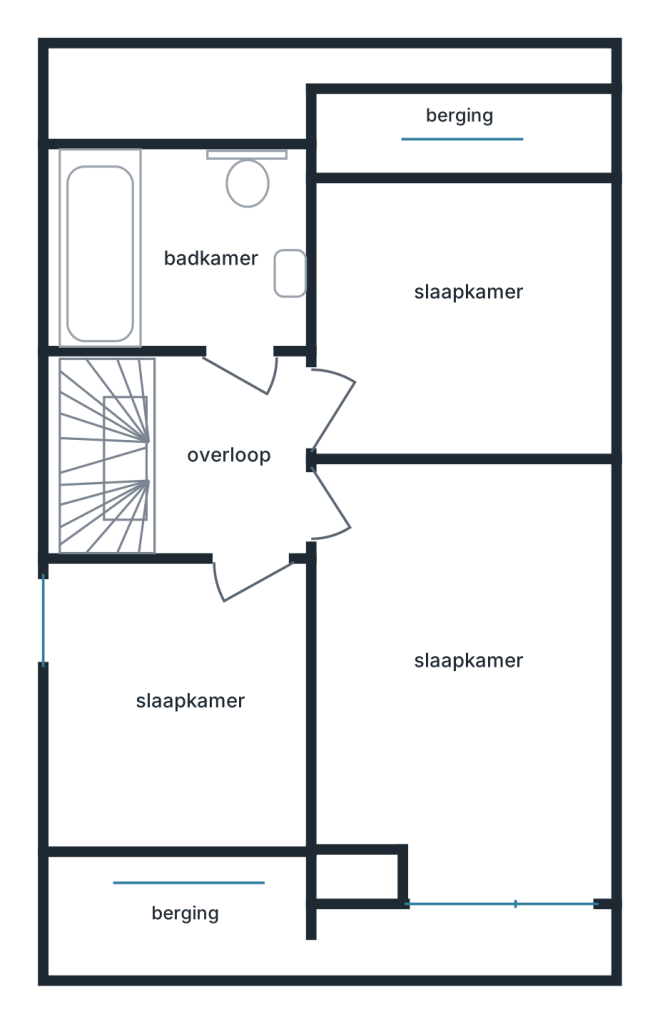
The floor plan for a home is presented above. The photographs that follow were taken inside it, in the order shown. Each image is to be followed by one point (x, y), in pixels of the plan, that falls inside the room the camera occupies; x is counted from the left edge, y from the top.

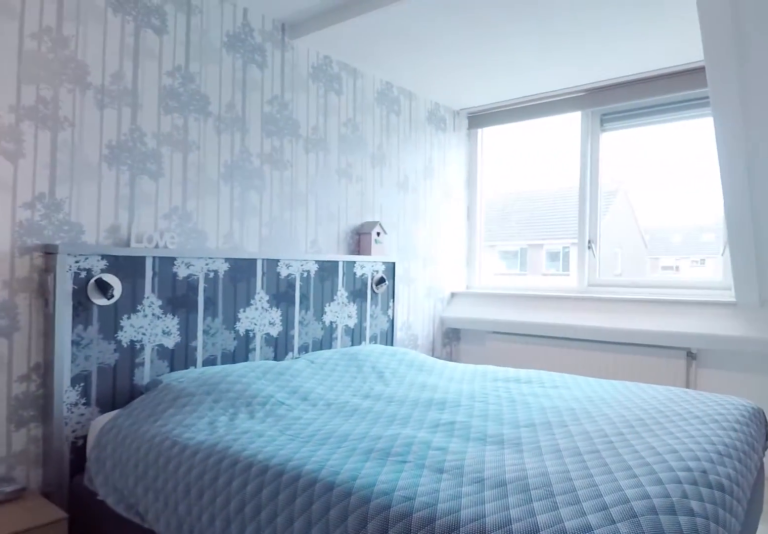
(462, 676)
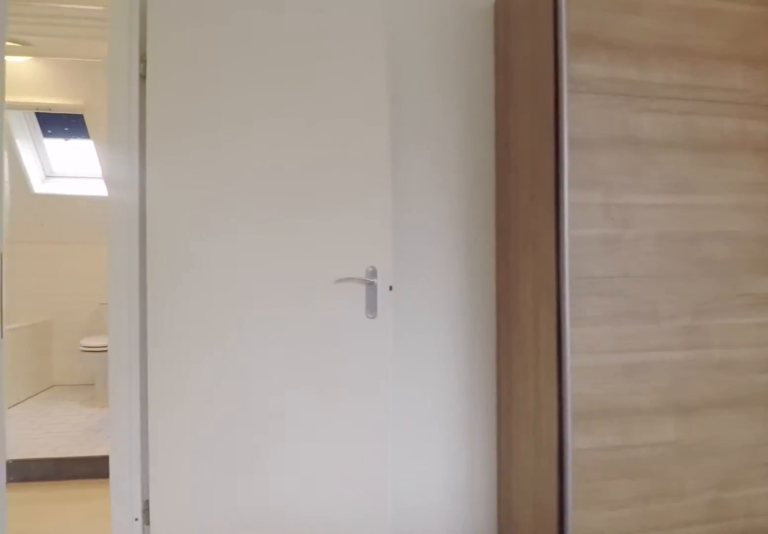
(462, 676)
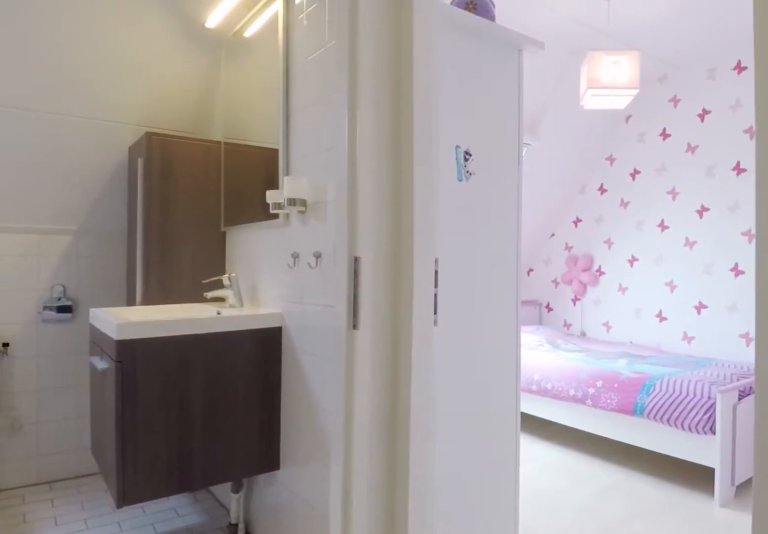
(230, 456)
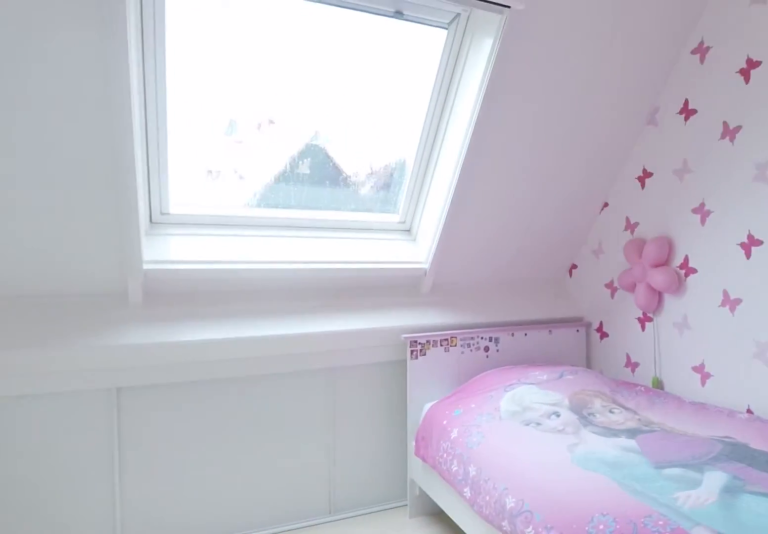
(459, 314)
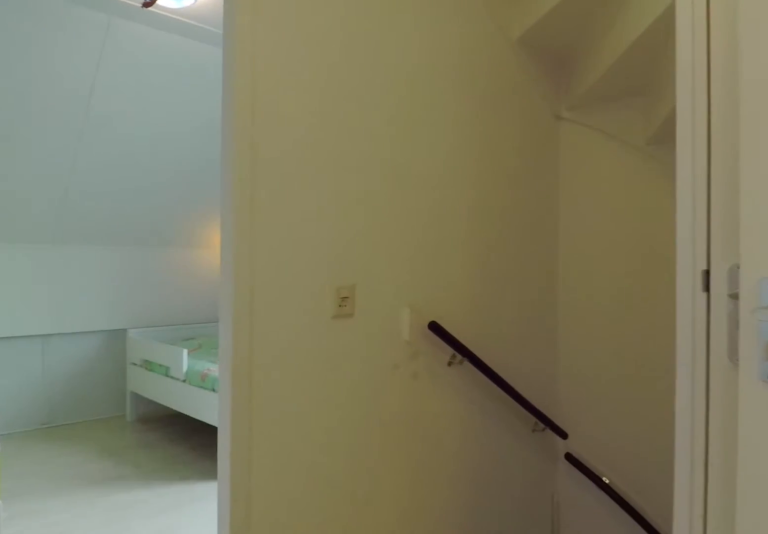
(230, 456)
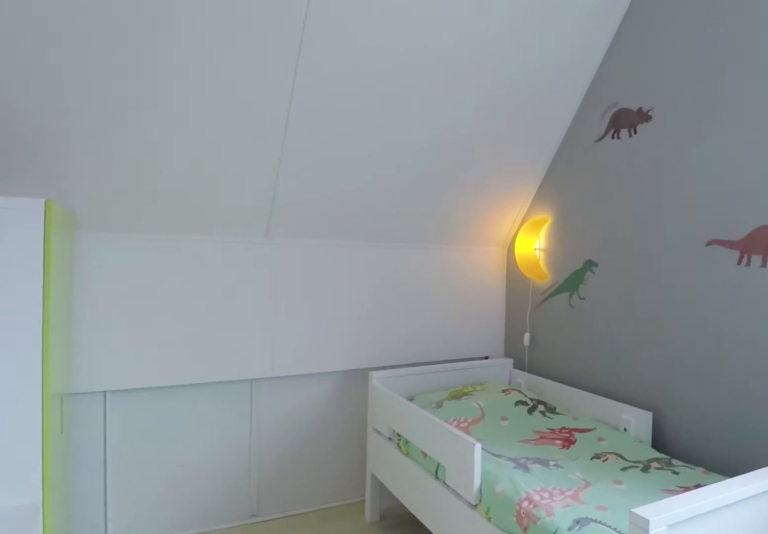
(184, 707)
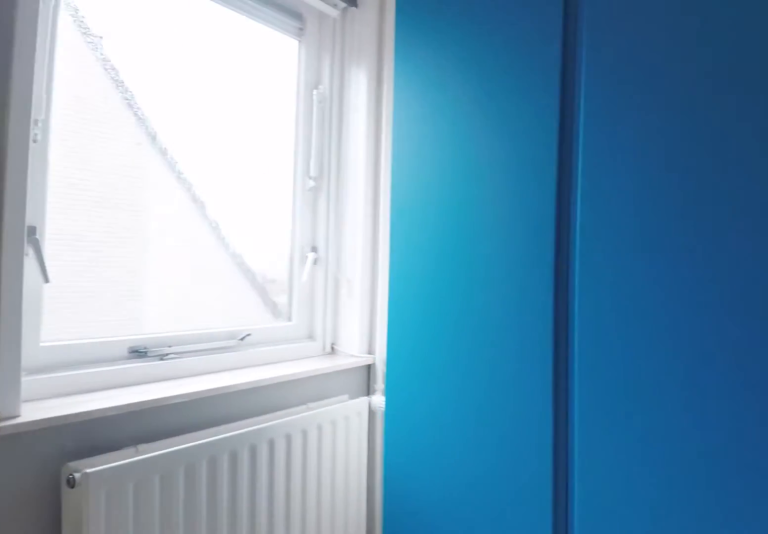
(184, 707)
